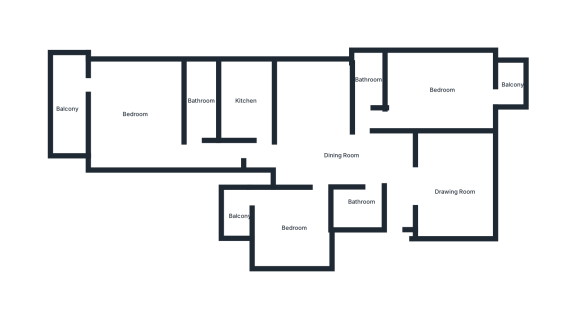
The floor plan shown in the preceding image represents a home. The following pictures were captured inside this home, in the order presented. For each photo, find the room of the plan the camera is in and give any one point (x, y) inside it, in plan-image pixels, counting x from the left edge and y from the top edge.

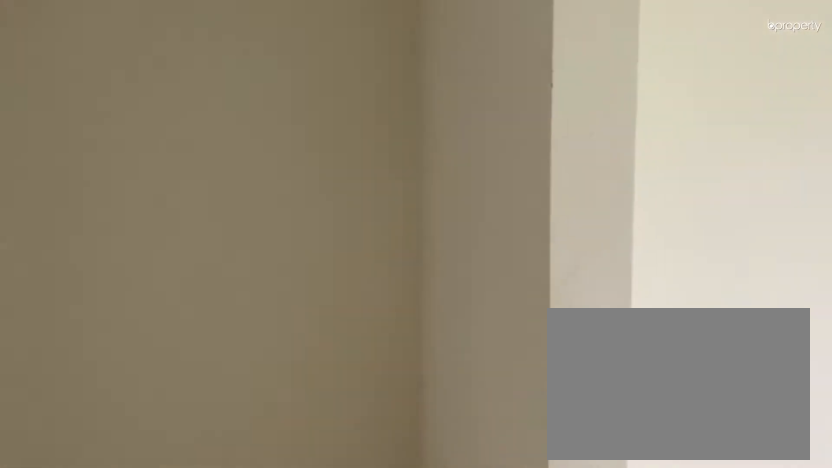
(441, 190)
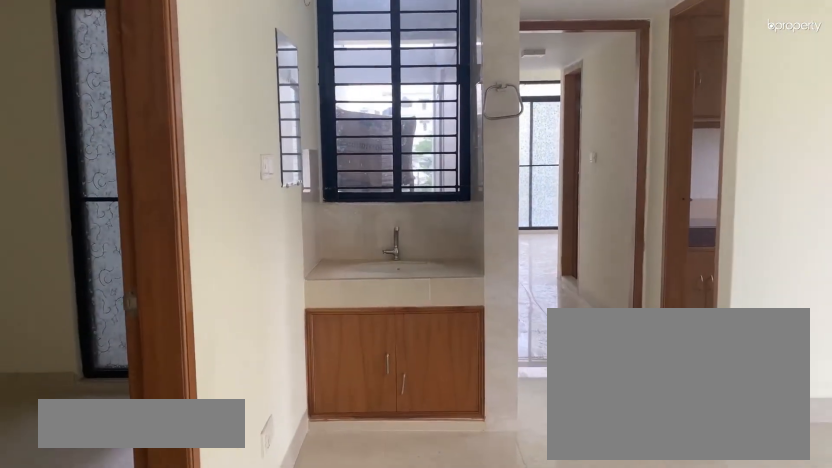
(343, 155)
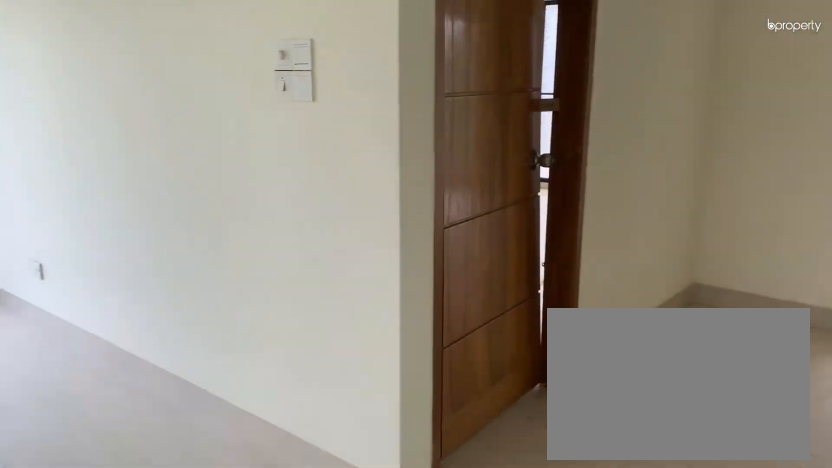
(343, 155)
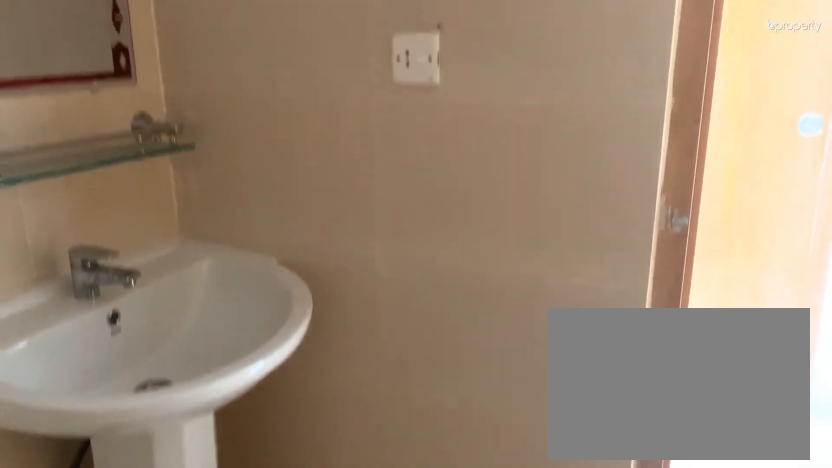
(360, 204)
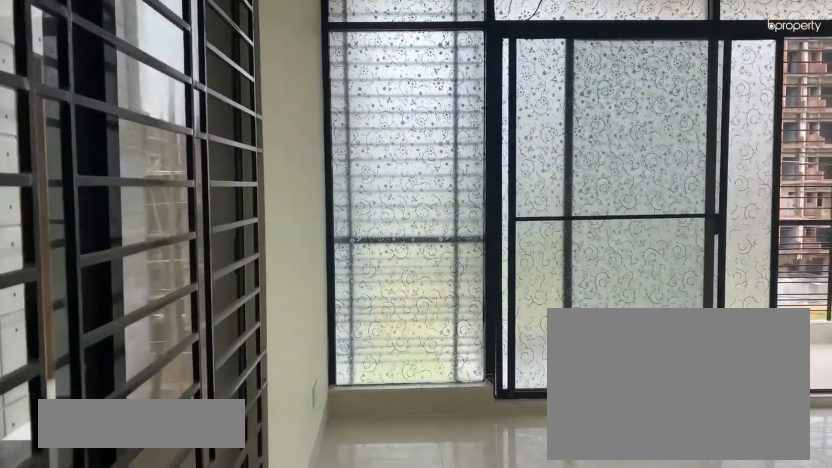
(134, 115)
